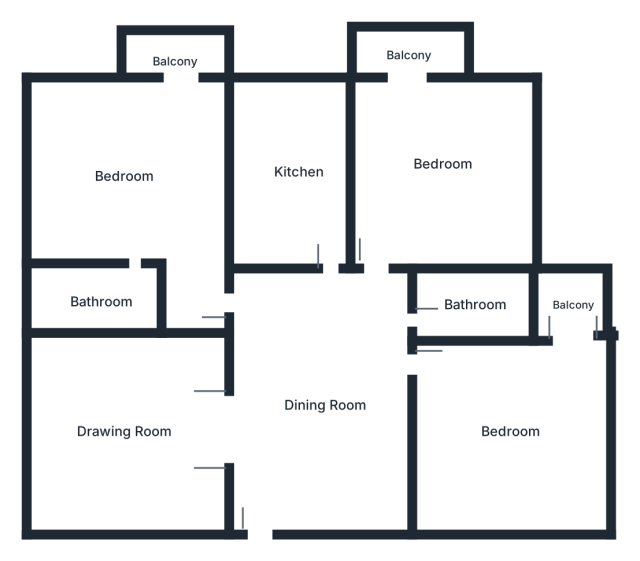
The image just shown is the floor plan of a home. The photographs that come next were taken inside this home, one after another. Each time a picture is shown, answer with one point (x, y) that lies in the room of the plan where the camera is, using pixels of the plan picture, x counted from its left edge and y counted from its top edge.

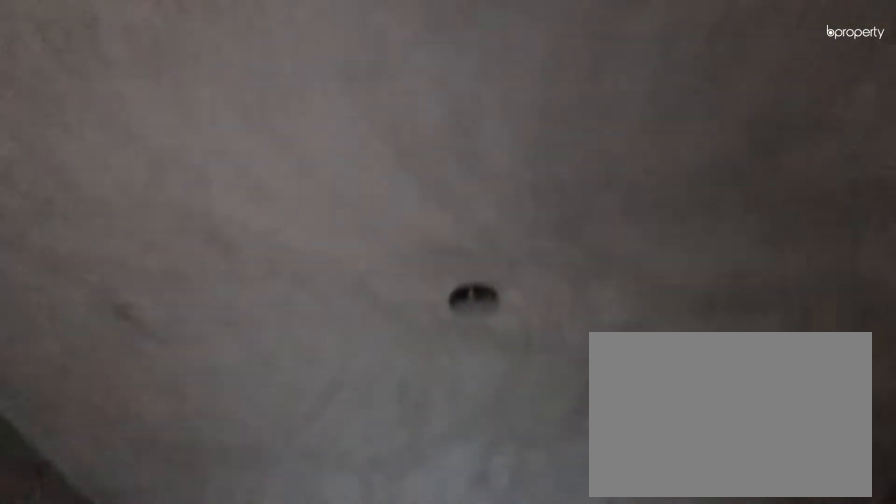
(324, 399)
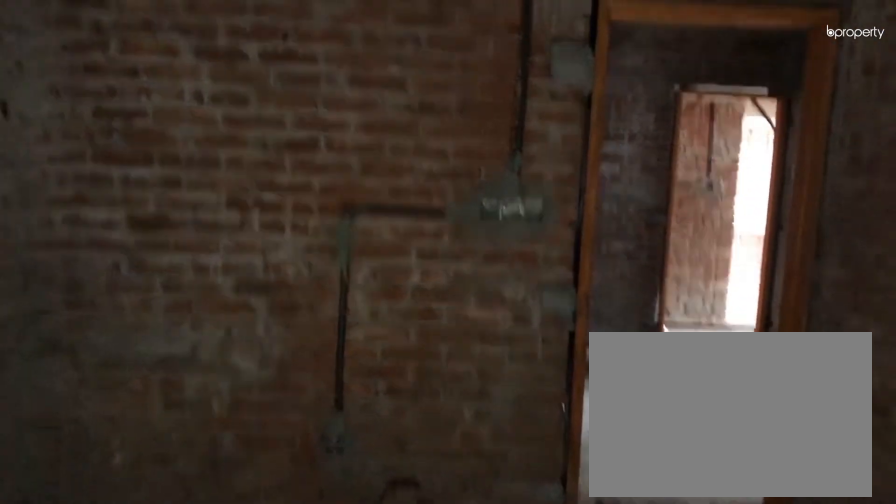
(509, 435)
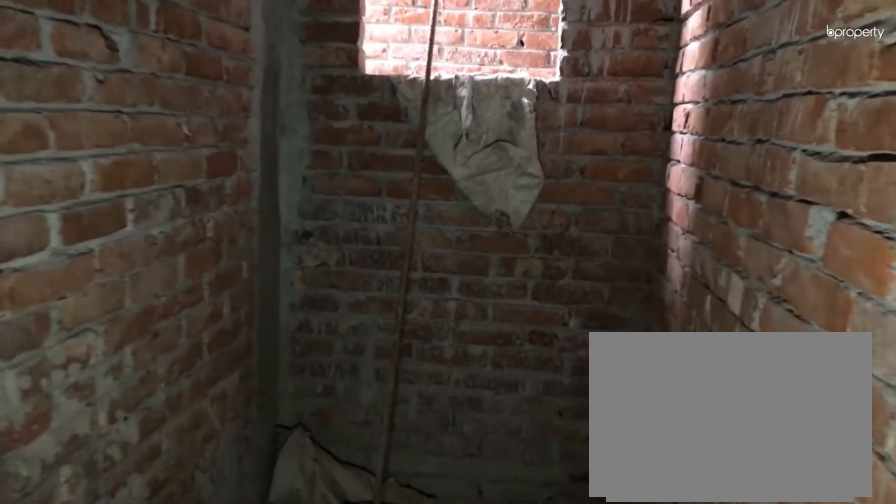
(474, 301)
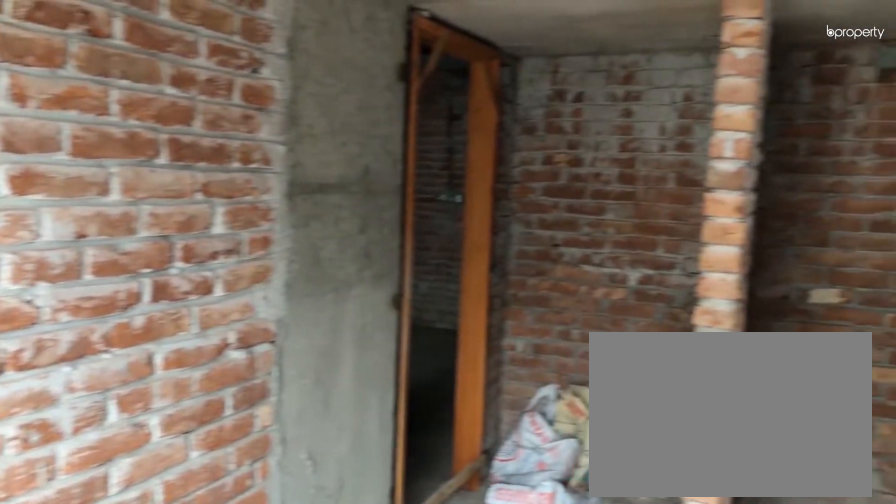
(126, 178)
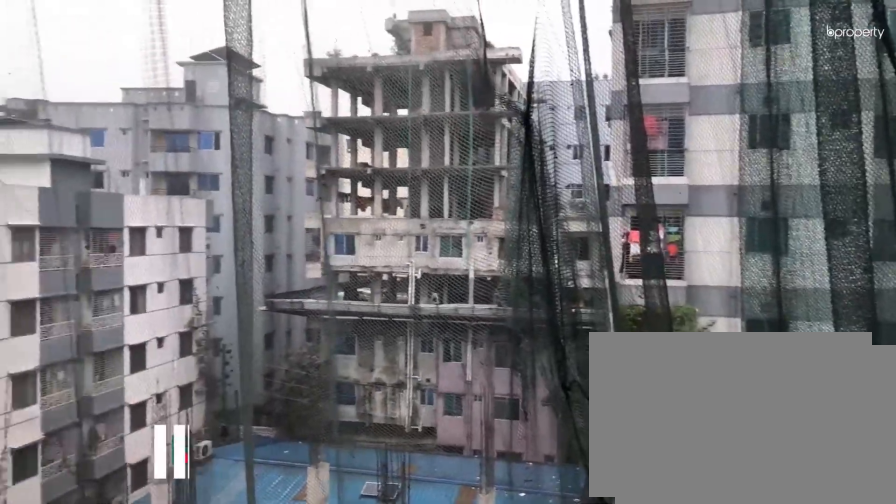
(174, 51)
